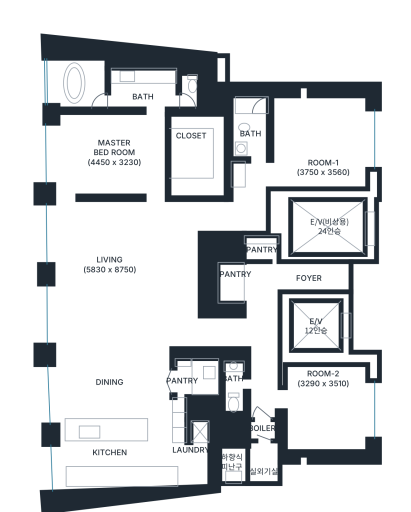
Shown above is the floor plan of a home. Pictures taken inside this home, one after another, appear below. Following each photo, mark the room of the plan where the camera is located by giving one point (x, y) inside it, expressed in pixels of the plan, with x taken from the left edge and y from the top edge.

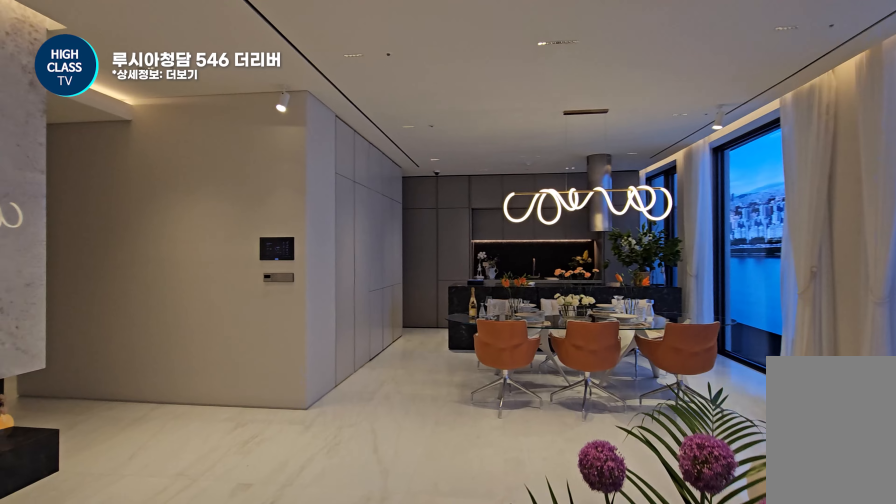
(124, 270)
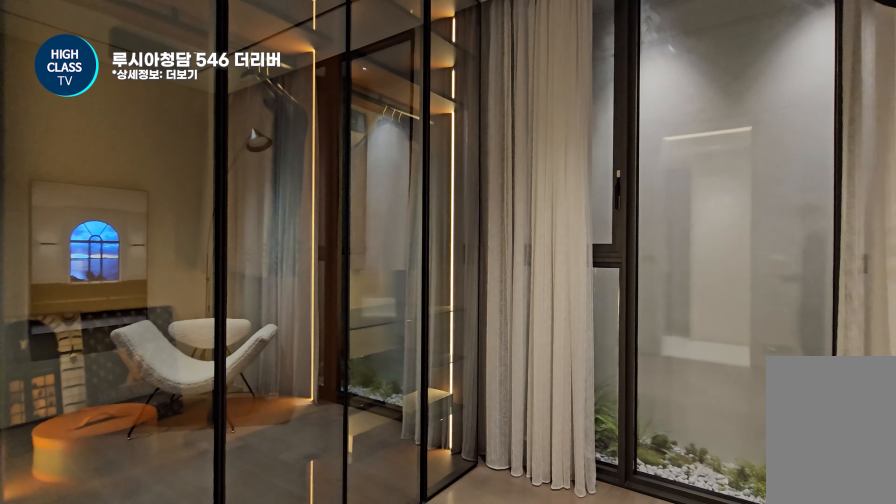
(324, 406)
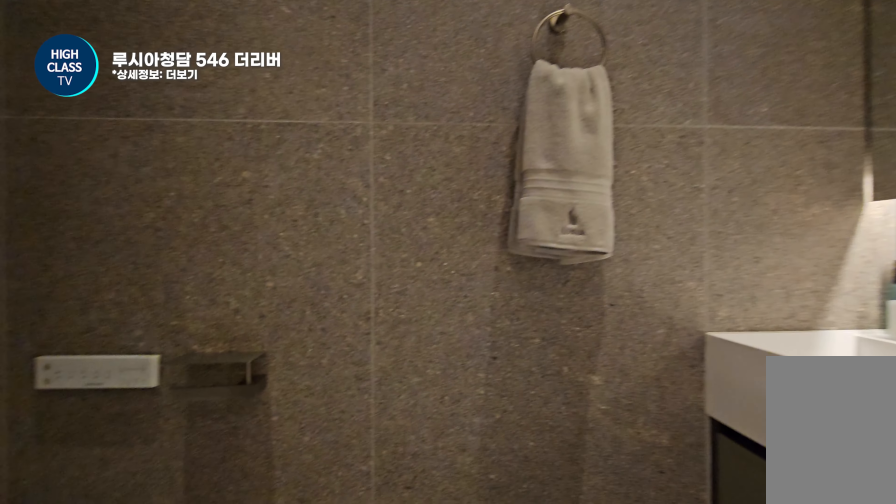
(235, 383)
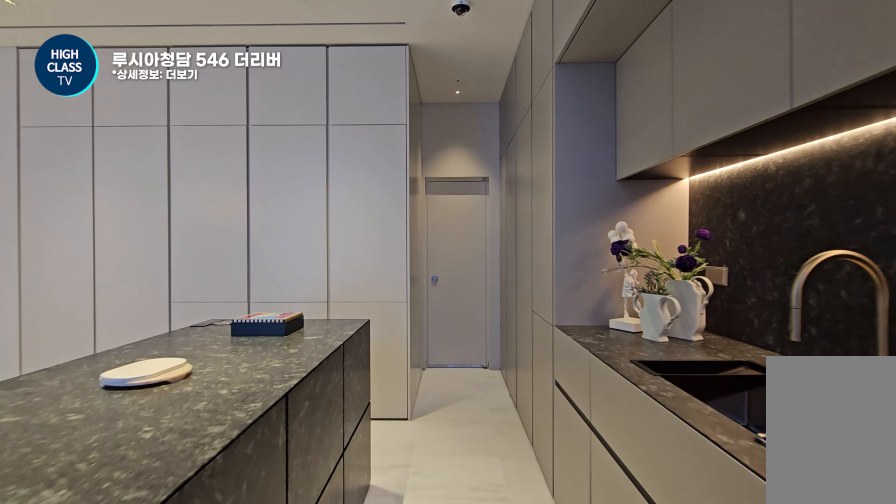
(129, 404)
